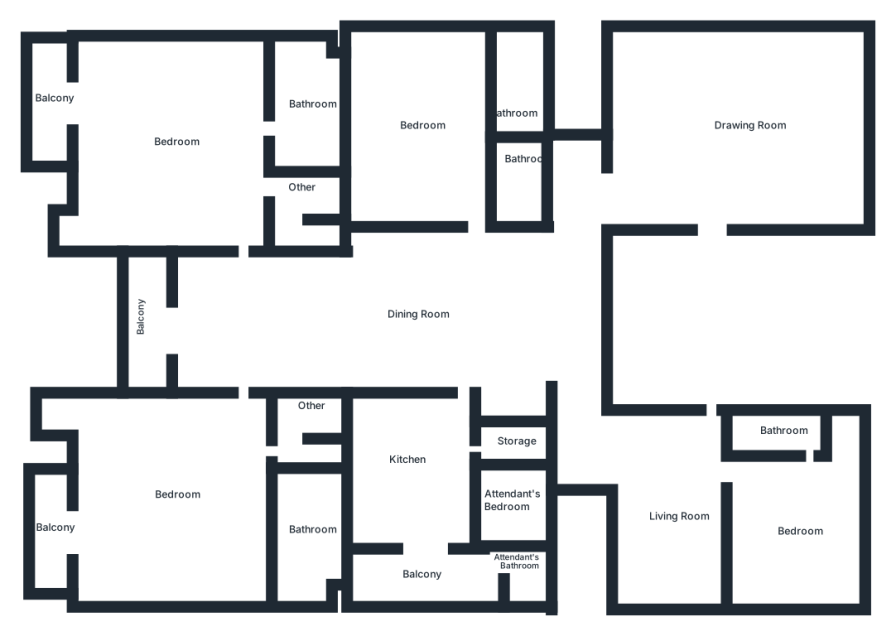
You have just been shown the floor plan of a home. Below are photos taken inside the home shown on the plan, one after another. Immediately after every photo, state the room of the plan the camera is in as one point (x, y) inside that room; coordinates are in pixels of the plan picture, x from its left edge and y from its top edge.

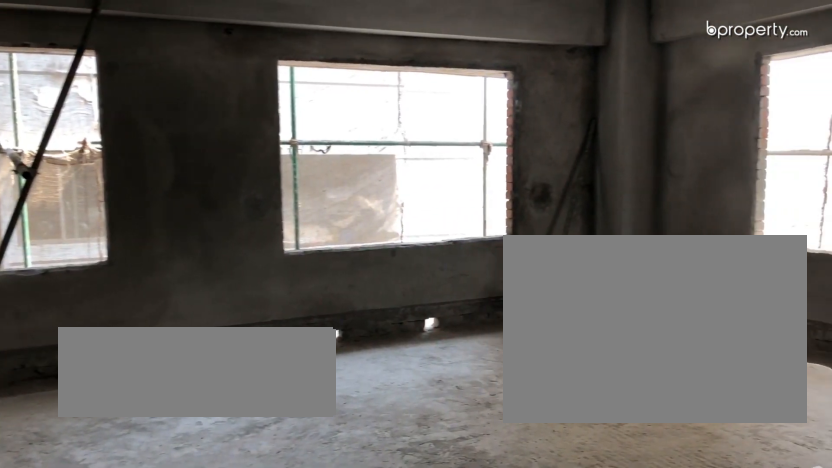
(724, 148)
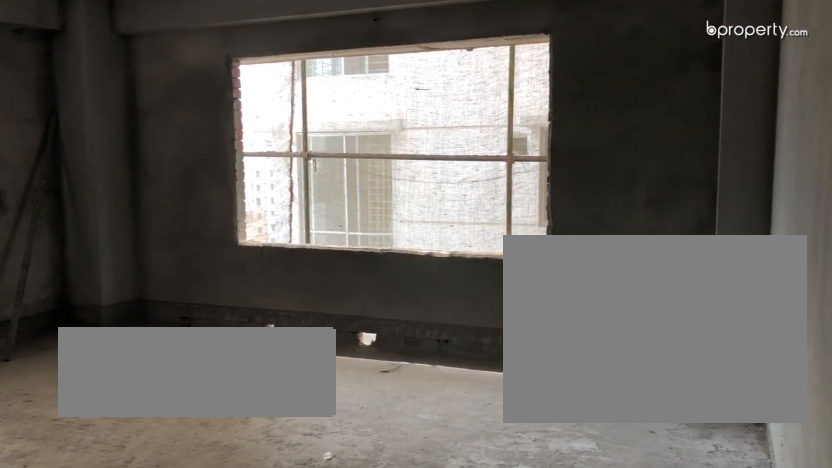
(724, 148)
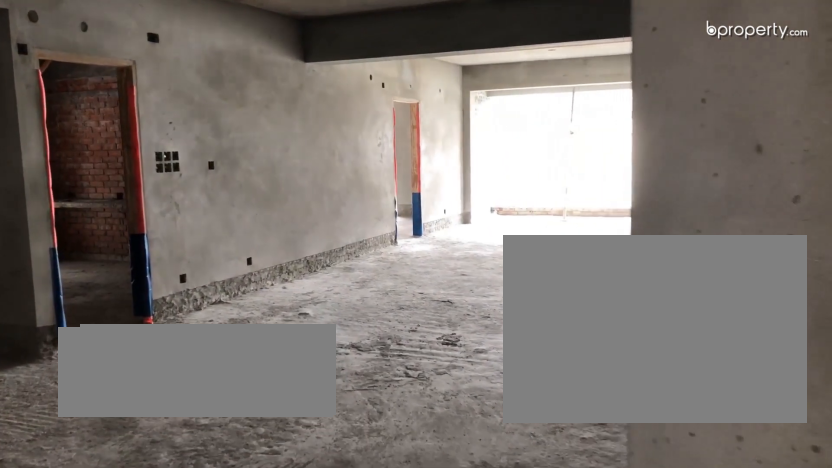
(516, 317)
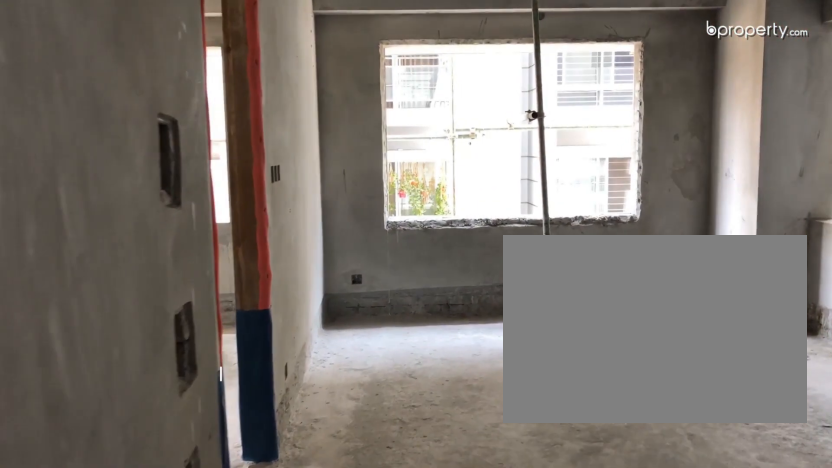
(677, 492)
